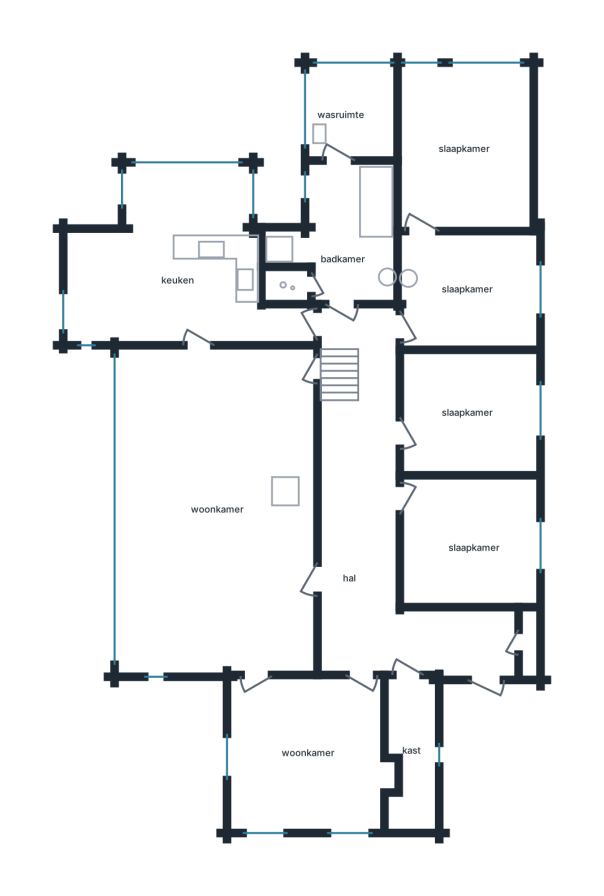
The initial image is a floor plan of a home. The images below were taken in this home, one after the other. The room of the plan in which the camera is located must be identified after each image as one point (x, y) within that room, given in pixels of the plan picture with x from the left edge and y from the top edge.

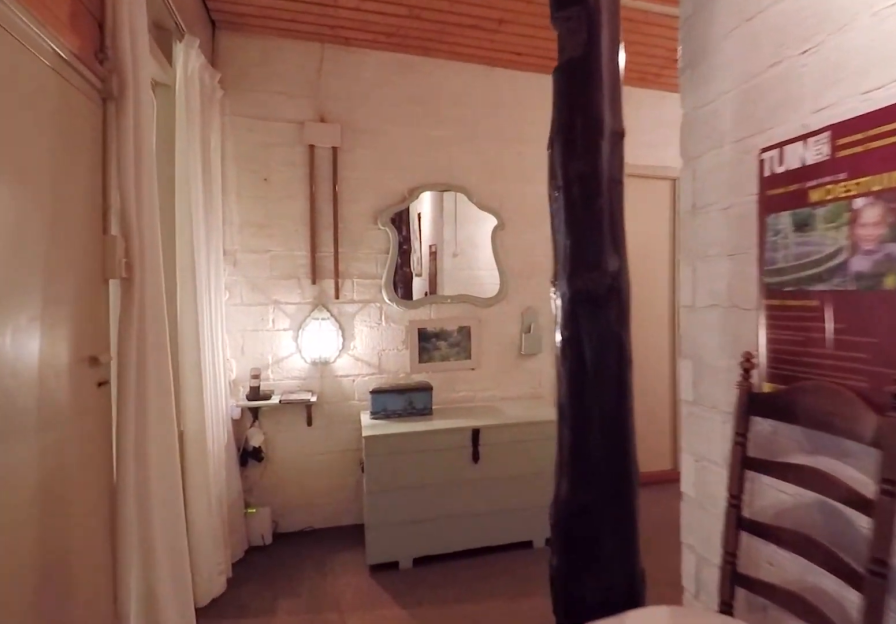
(382, 530)
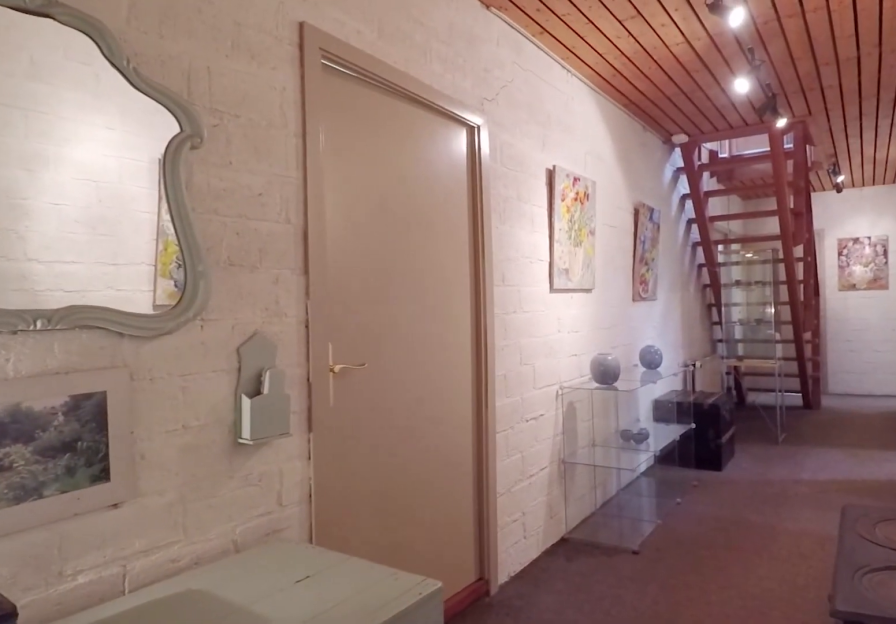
(382, 530)
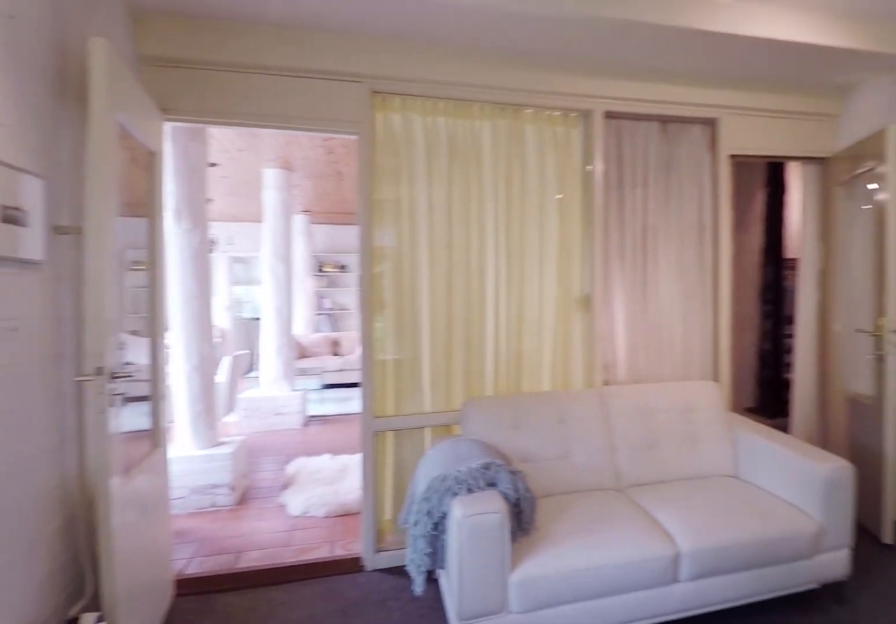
(308, 752)
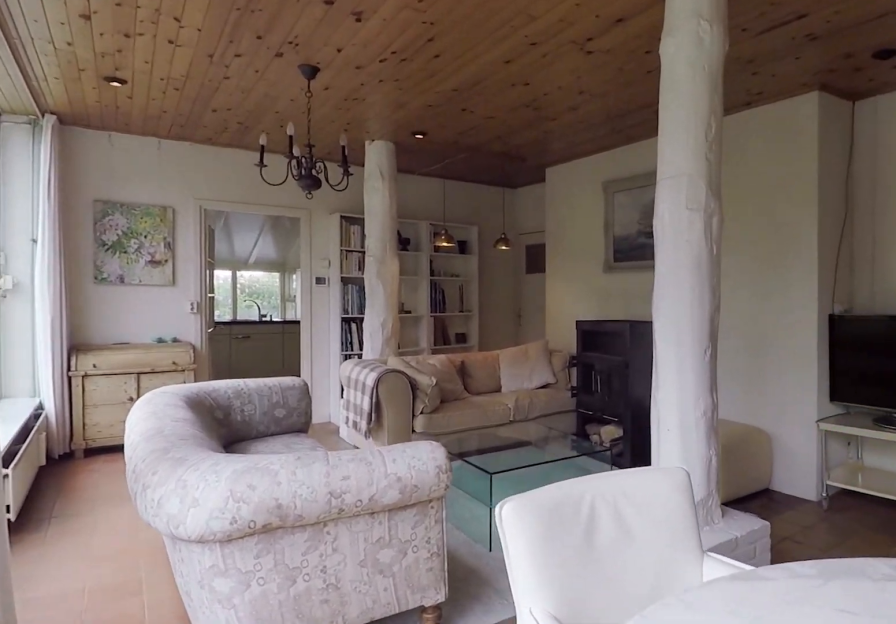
(218, 510)
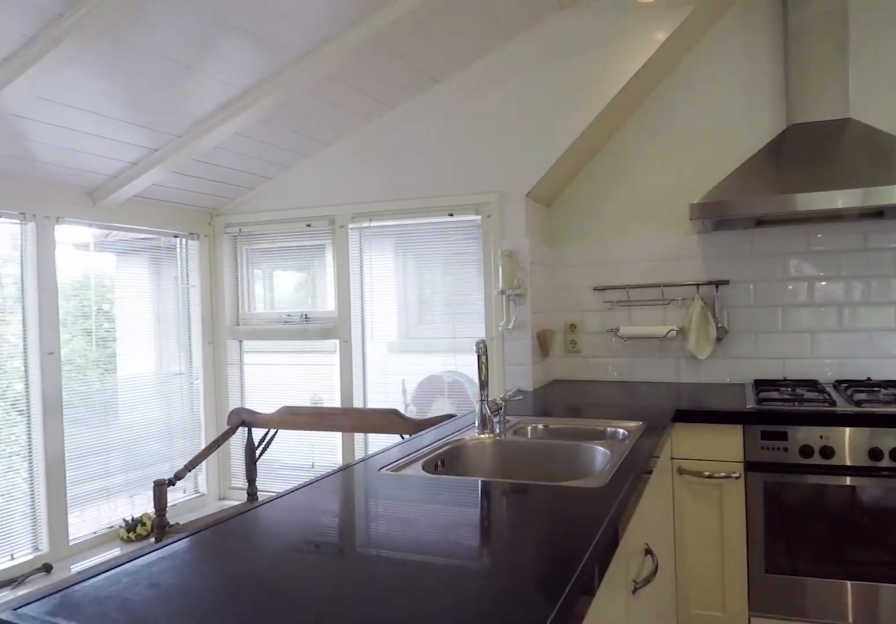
(179, 266)
